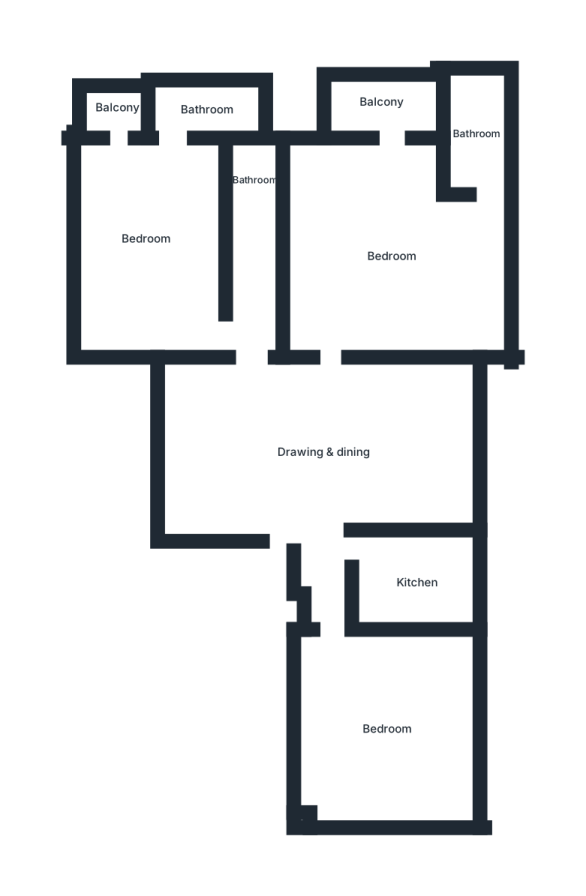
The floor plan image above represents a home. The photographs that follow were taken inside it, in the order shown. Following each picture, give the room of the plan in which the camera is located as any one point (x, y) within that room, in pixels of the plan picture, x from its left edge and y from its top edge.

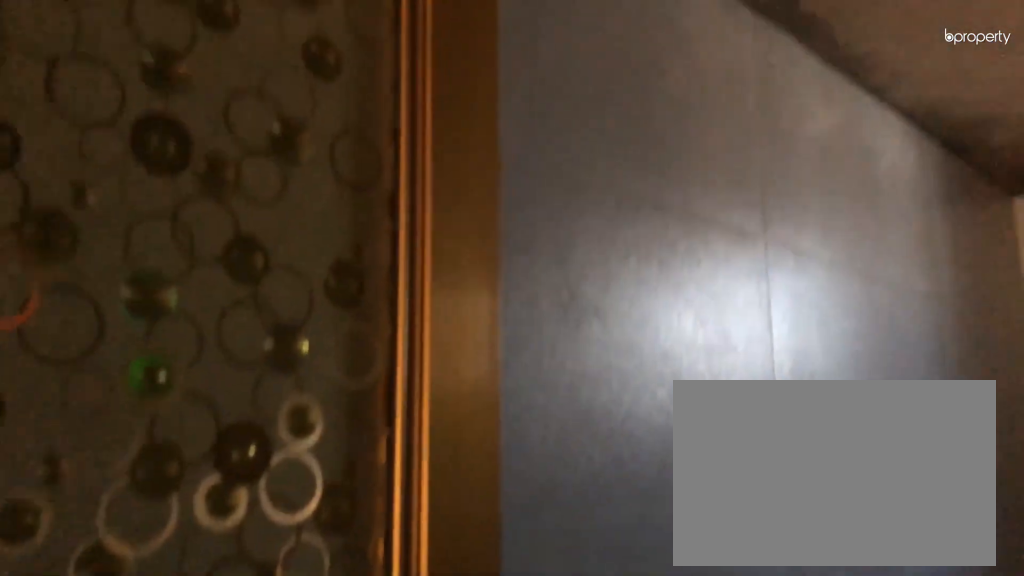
(251, 178)
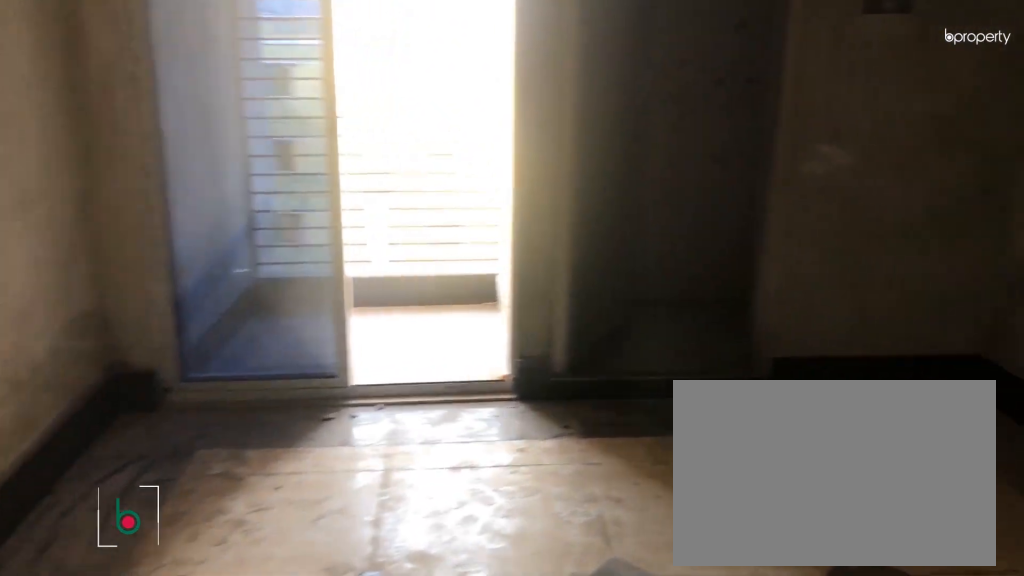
(146, 237)
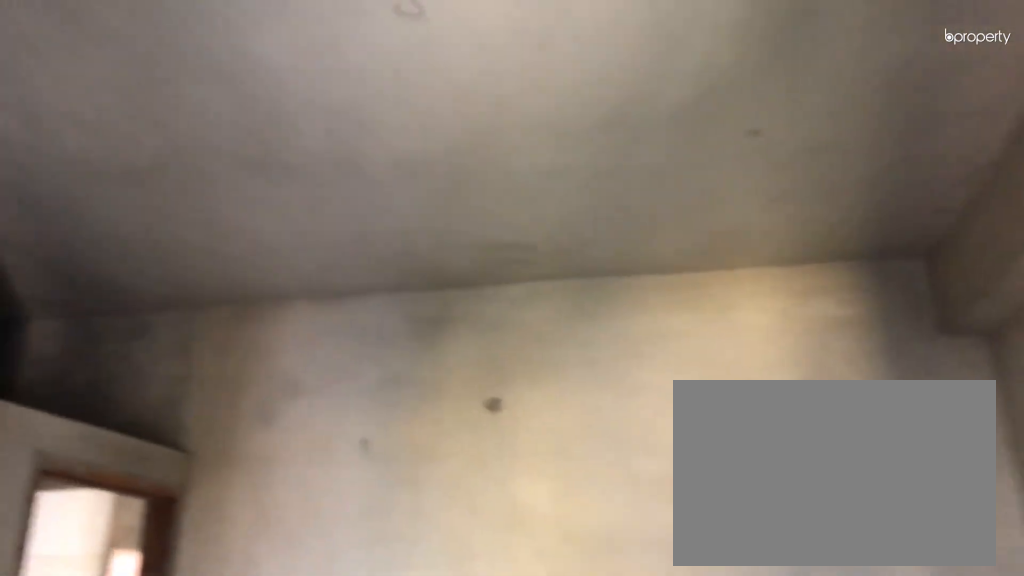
(146, 237)
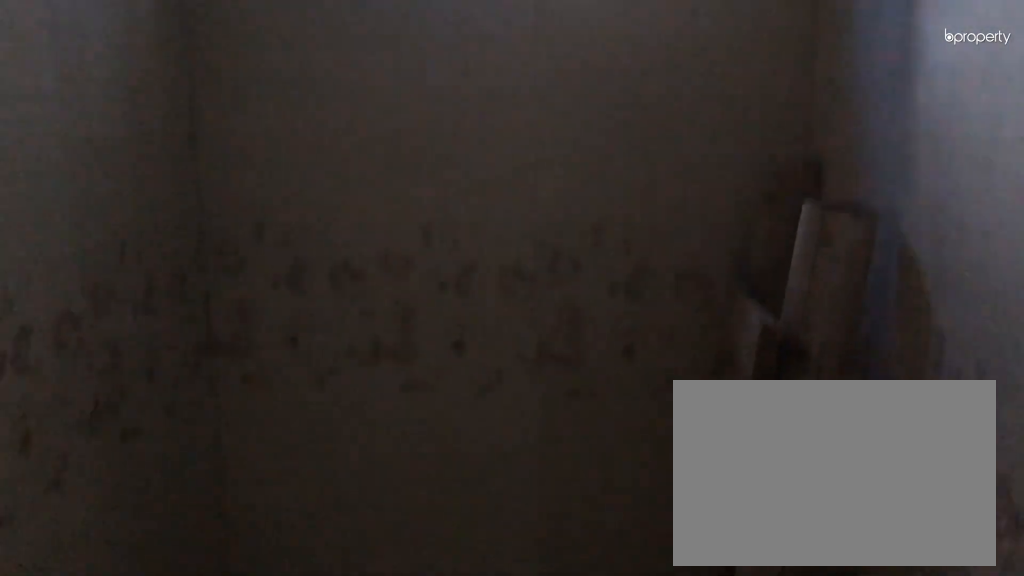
(211, 107)
